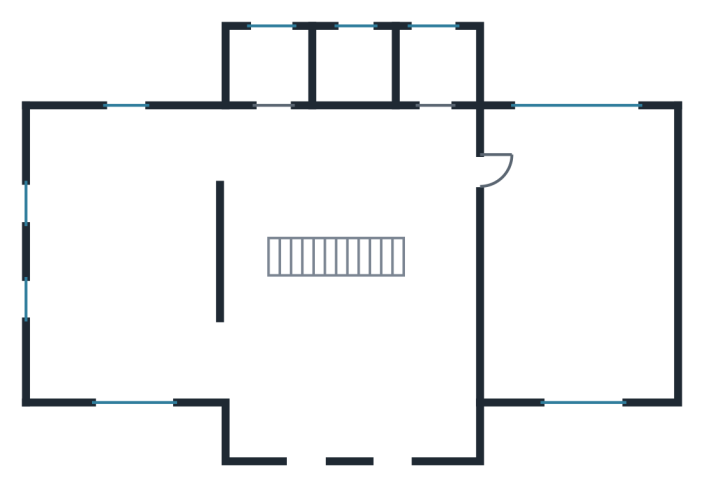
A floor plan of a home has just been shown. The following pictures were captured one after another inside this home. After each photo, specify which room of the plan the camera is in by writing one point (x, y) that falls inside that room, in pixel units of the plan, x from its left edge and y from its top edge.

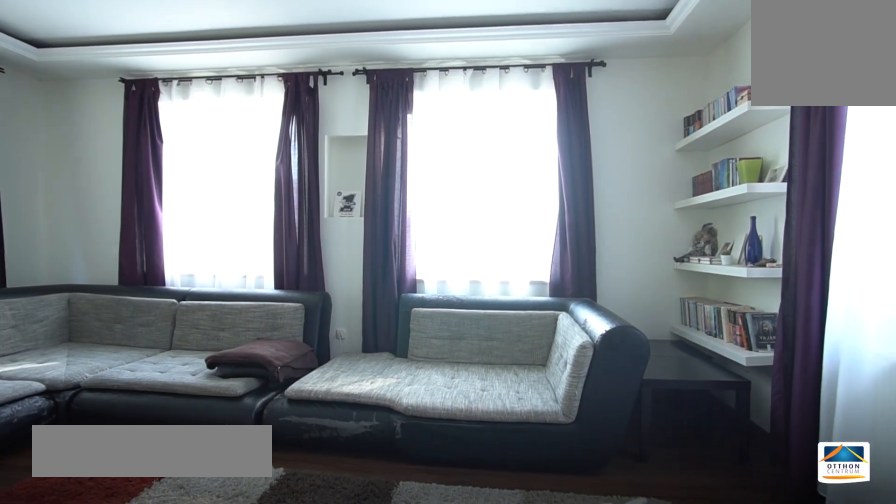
(144, 249)
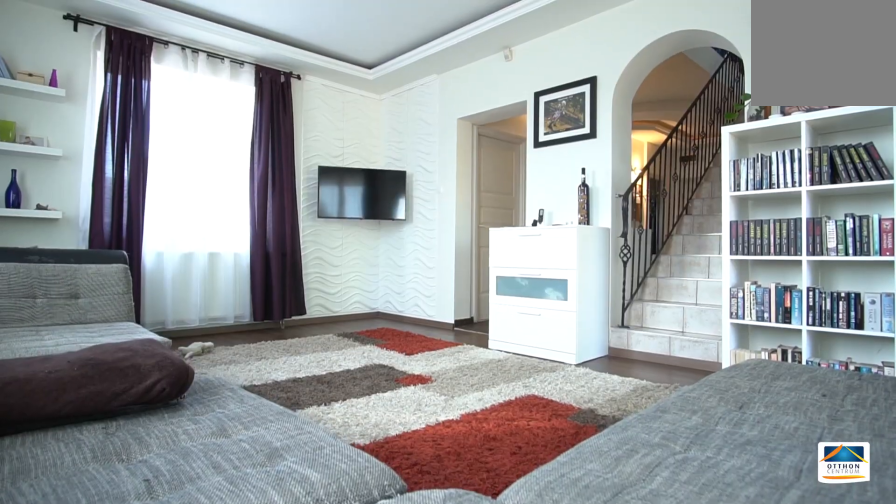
(144, 249)
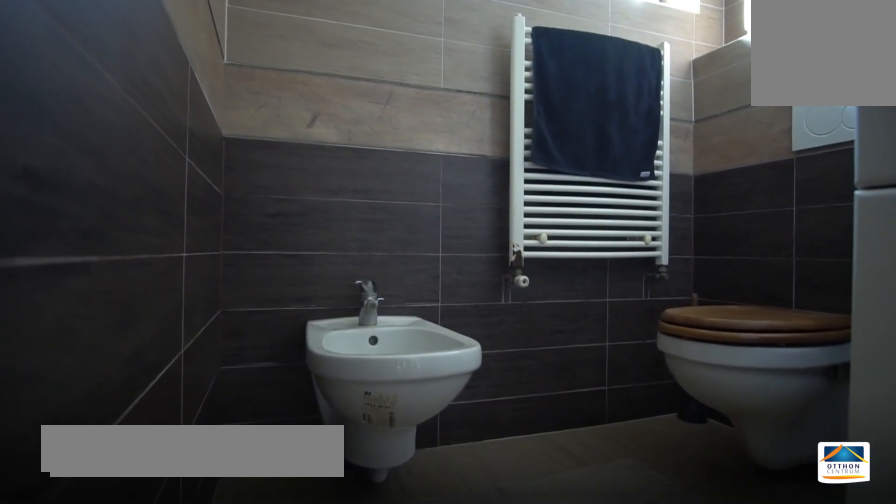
(443, 78)
